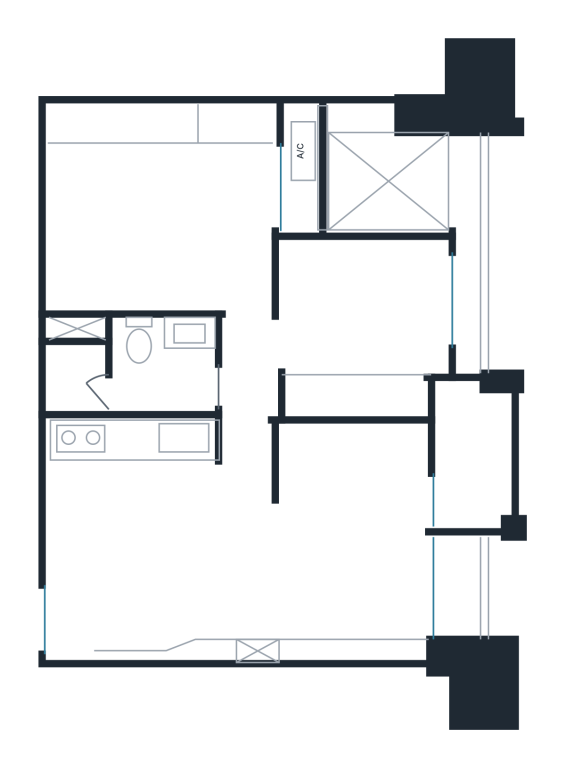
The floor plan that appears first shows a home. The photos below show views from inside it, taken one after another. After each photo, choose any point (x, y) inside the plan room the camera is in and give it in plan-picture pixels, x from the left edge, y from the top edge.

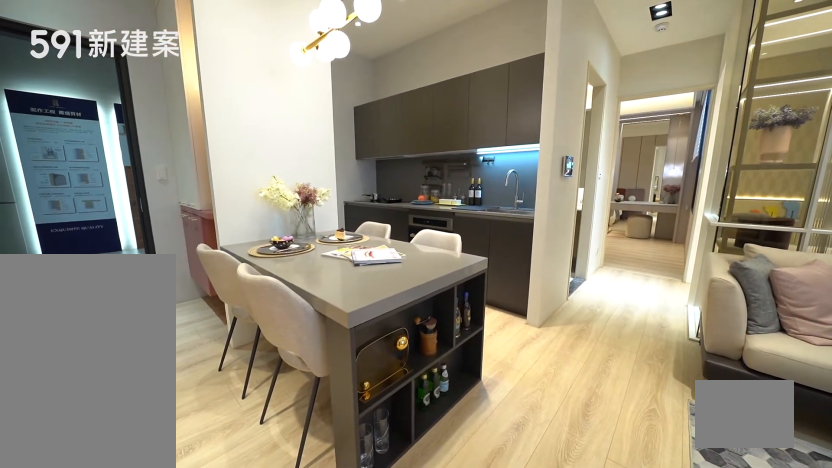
(130, 534)
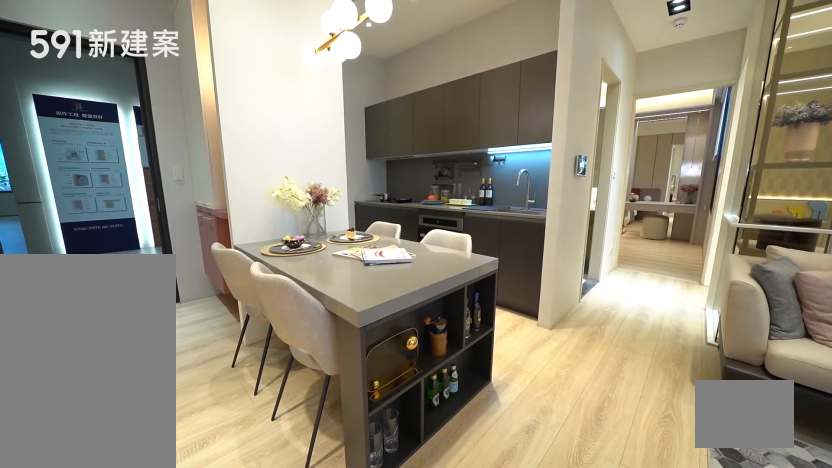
(130, 534)
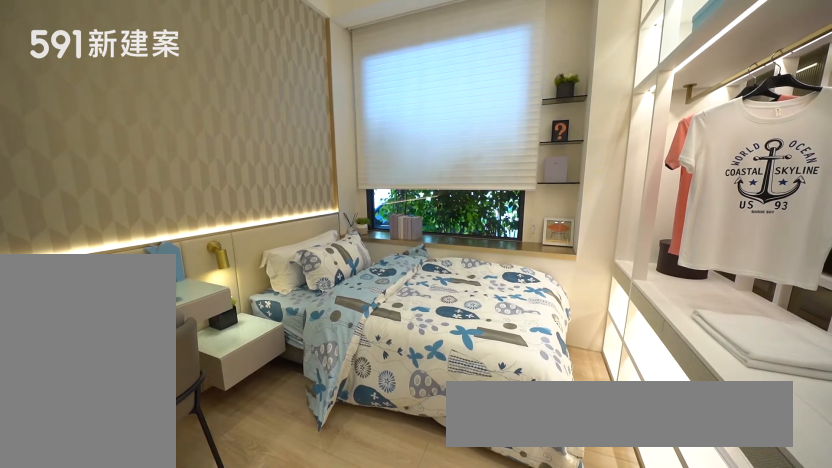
(368, 326)
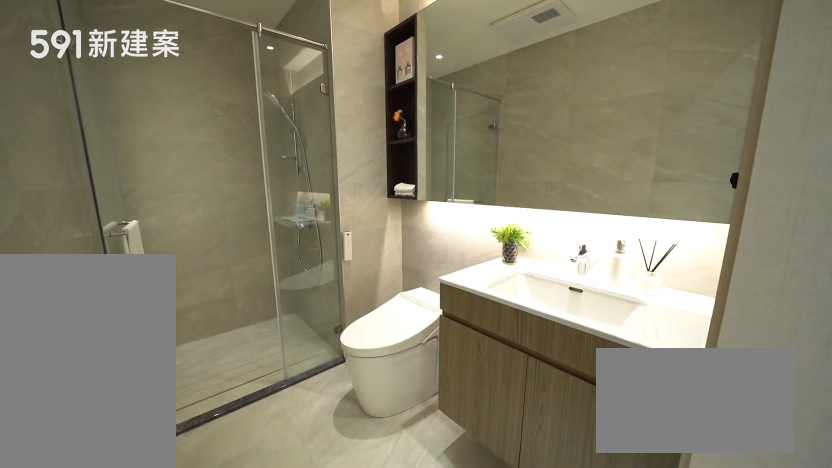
(125, 365)
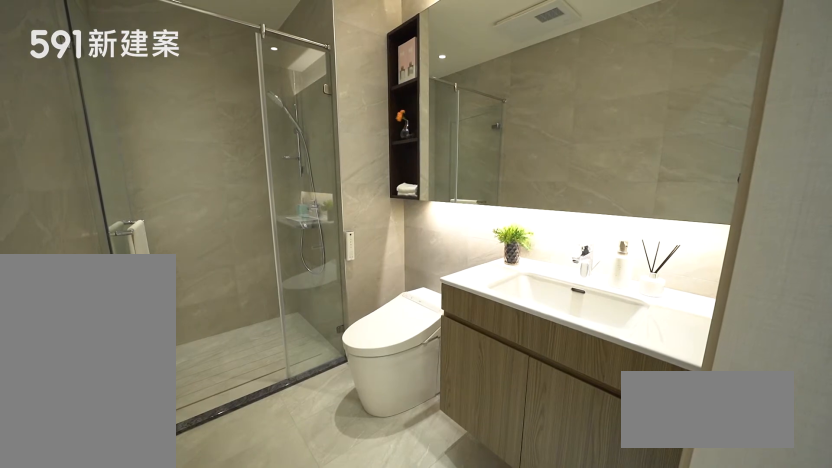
(125, 365)
